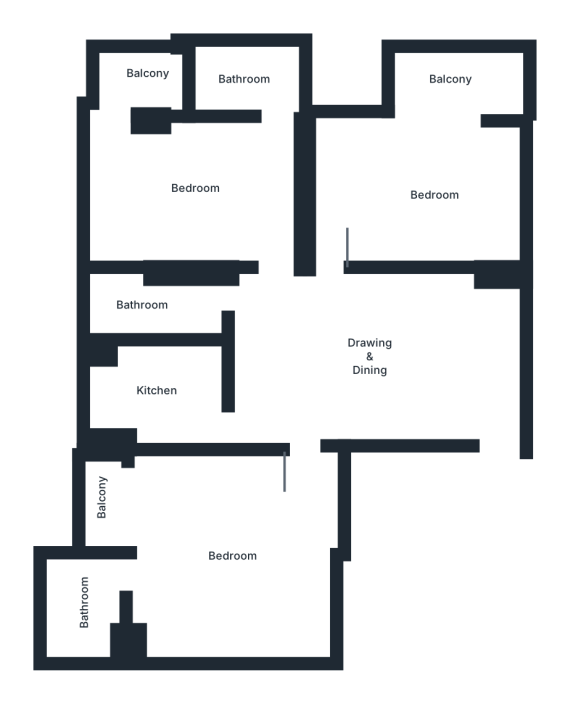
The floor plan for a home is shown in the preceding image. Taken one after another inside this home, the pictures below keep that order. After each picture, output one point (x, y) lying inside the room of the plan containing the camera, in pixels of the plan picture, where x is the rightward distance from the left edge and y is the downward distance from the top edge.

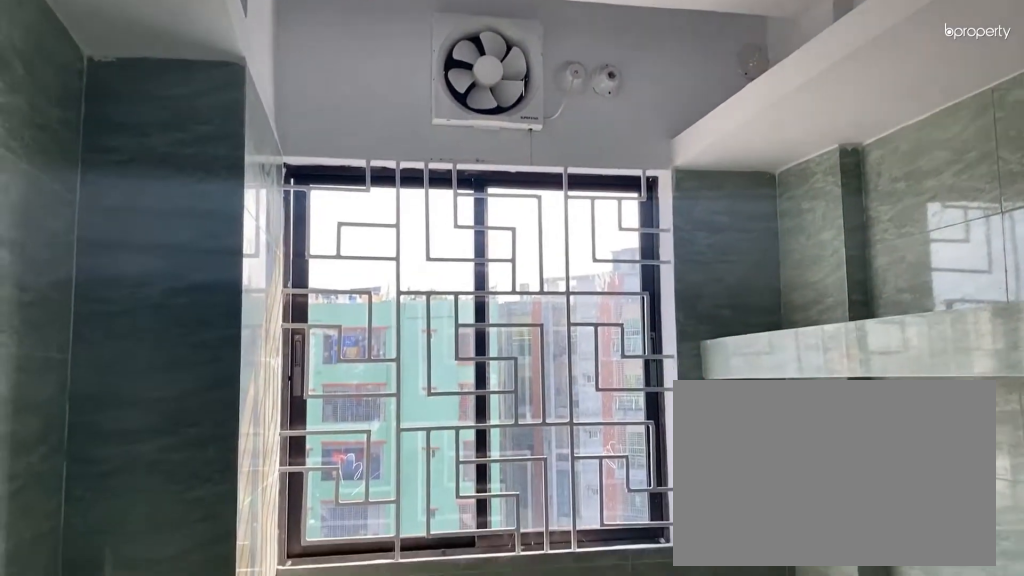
(155, 385)
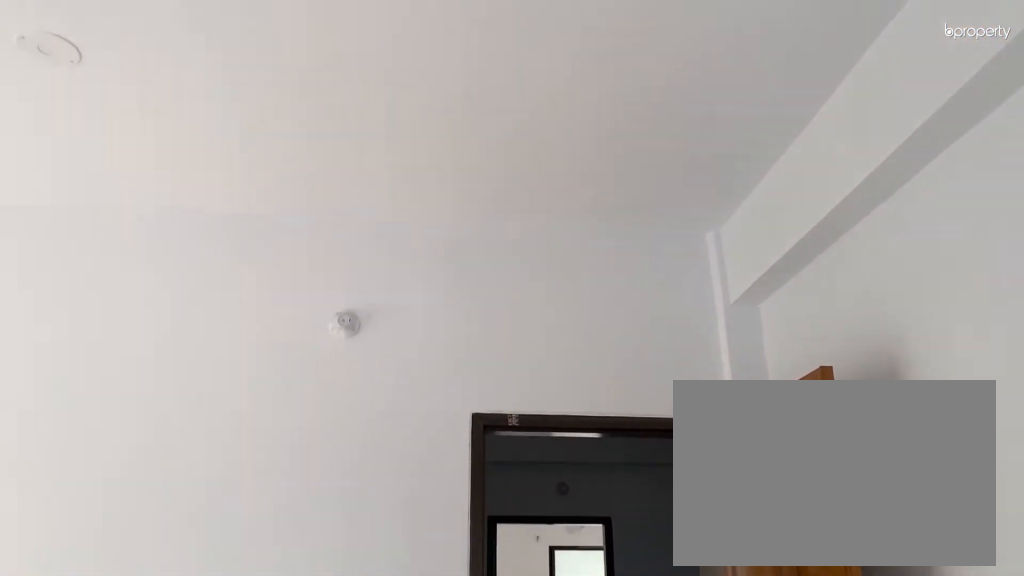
(235, 558)
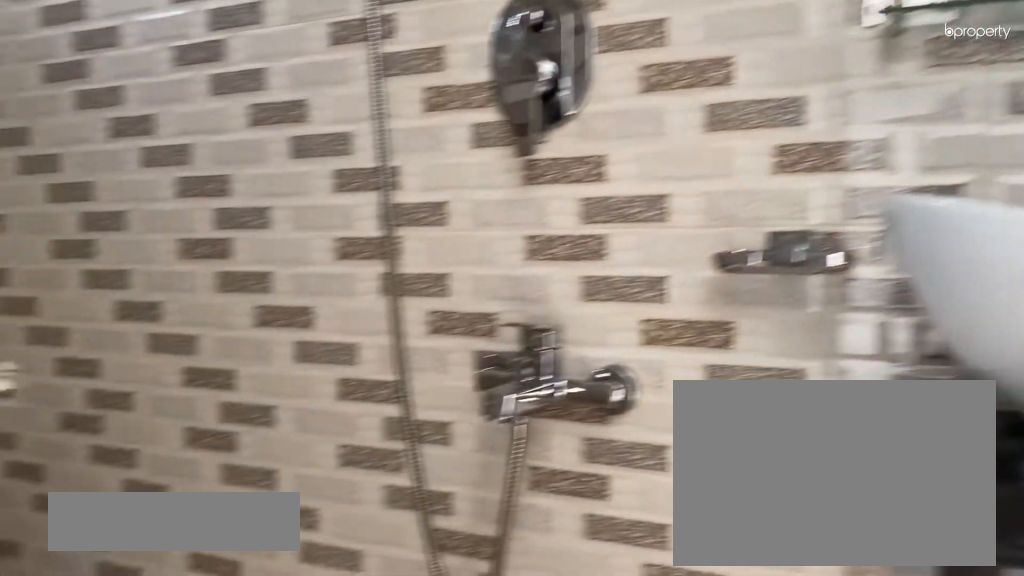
(83, 593)
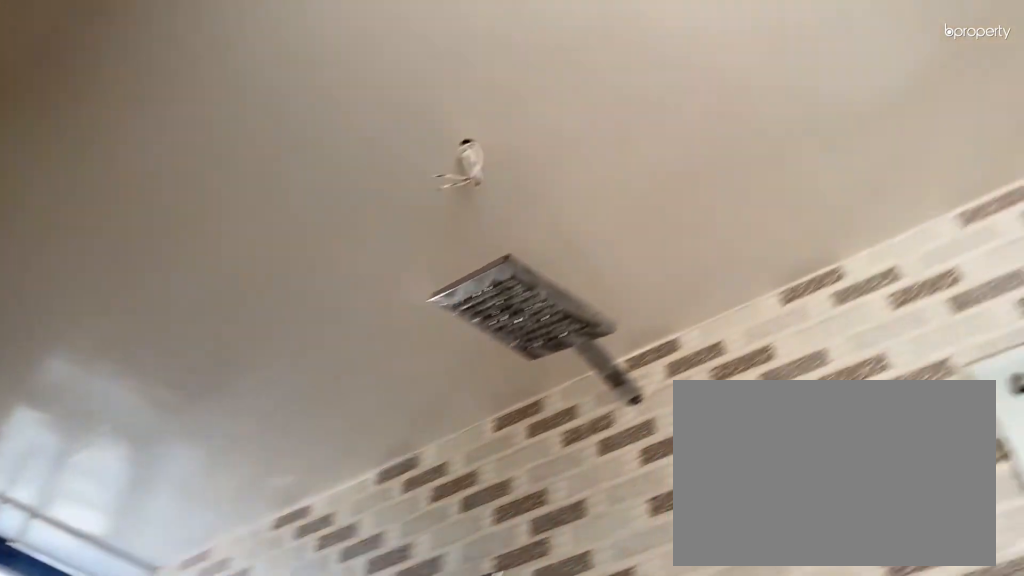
(83, 593)
